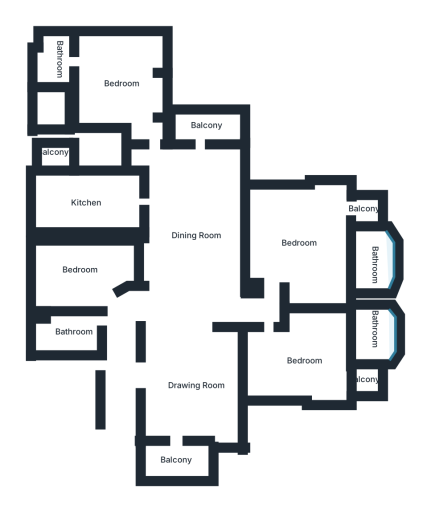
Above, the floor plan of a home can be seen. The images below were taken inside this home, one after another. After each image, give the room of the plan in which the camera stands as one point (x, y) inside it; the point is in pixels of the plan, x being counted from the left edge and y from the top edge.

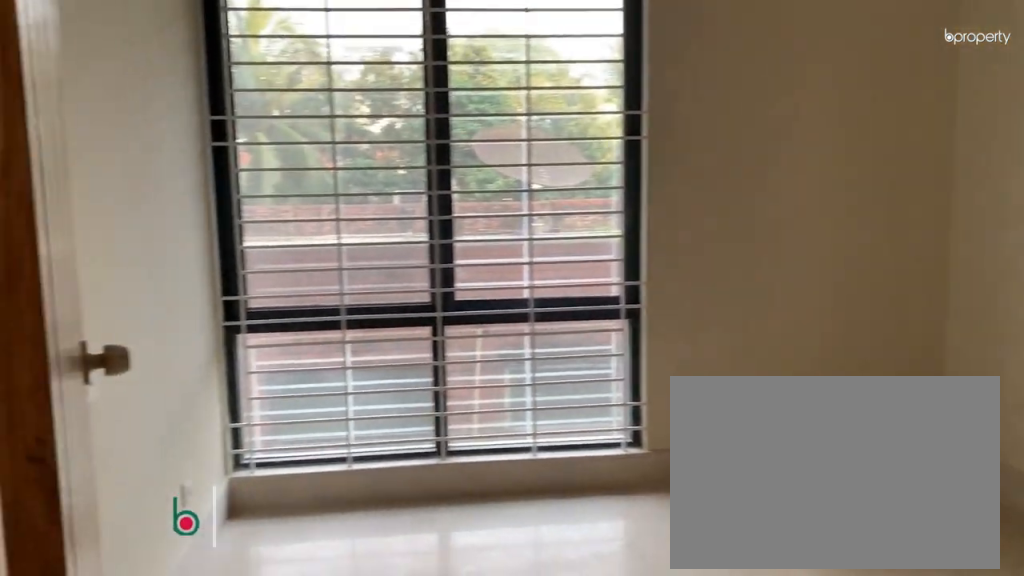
(80, 269)
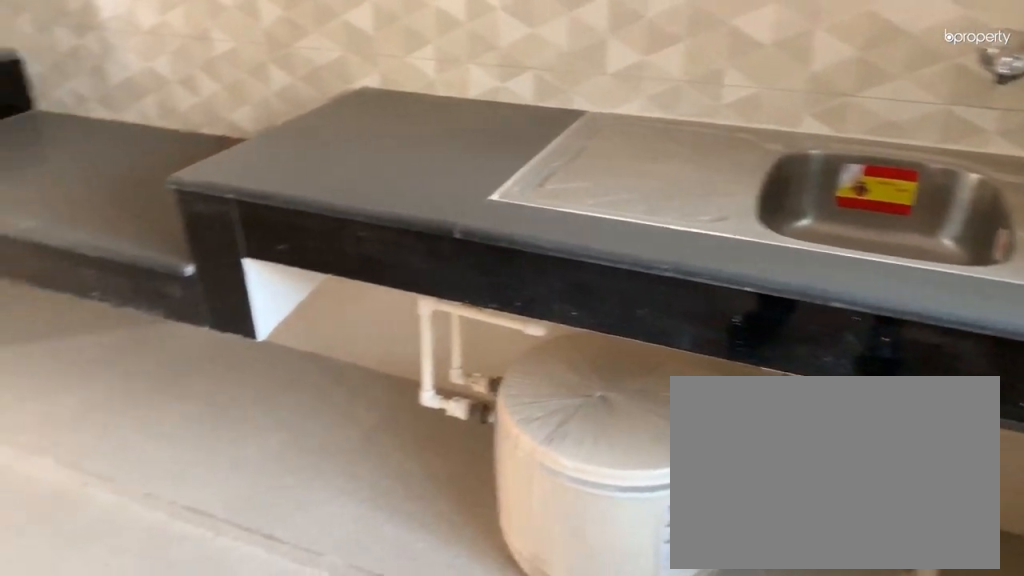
(89, 202)
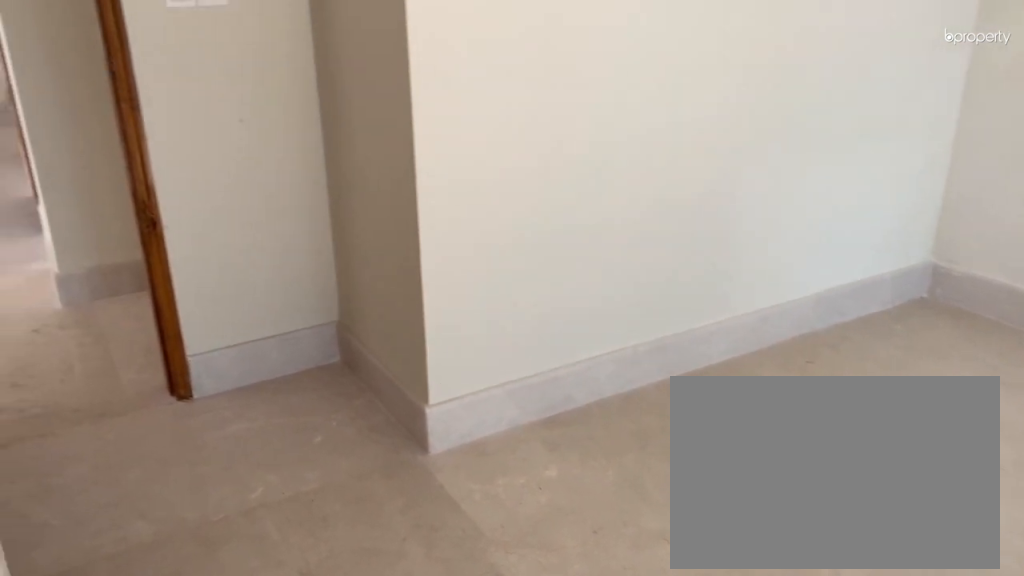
(122, 83)
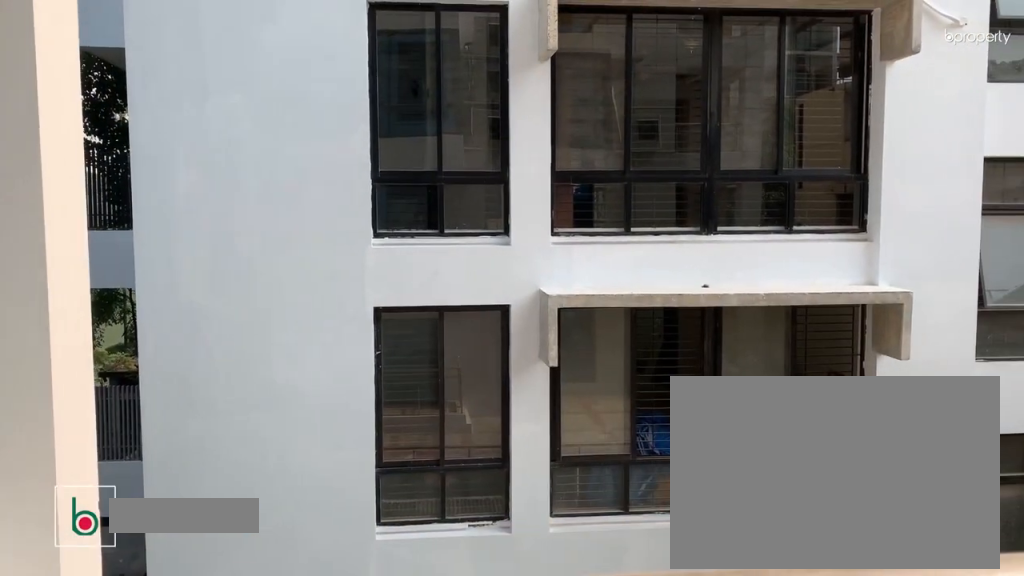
(204, 130)
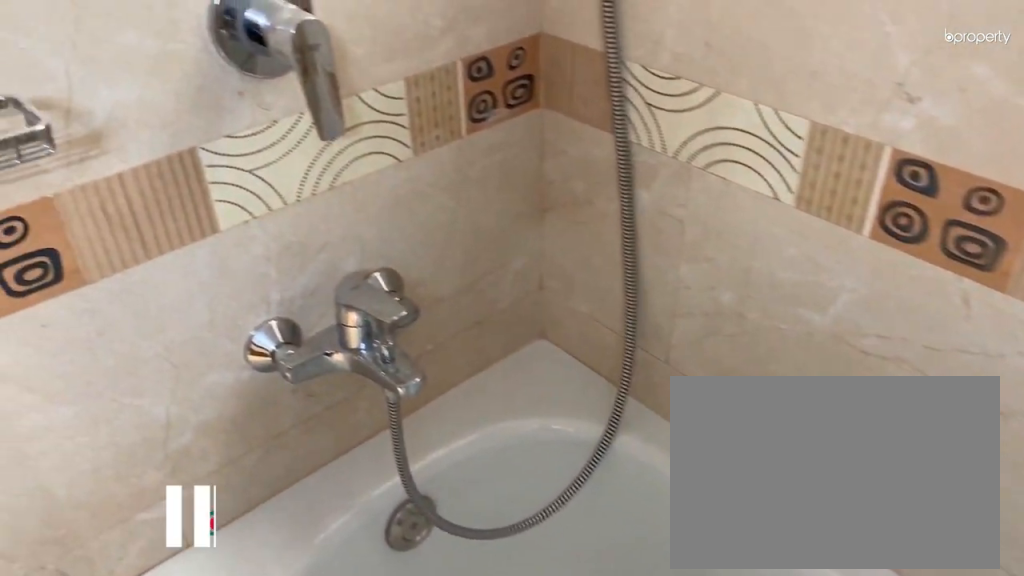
(370, 264)
